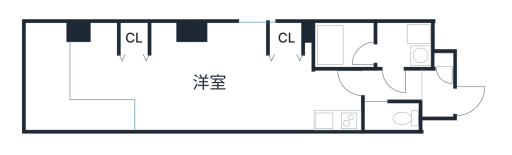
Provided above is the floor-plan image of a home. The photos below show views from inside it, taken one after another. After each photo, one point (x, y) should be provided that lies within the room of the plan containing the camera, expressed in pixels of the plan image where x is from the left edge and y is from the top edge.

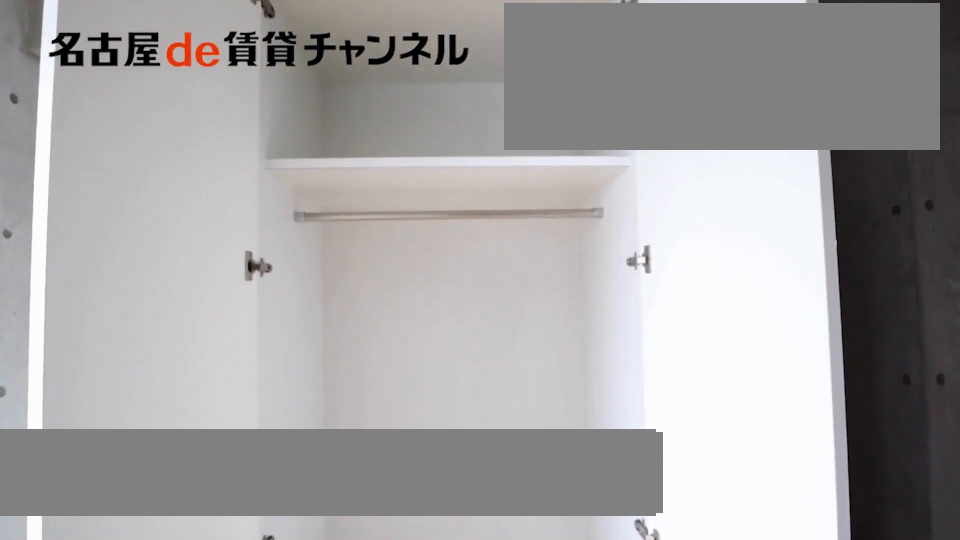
(132, 38)
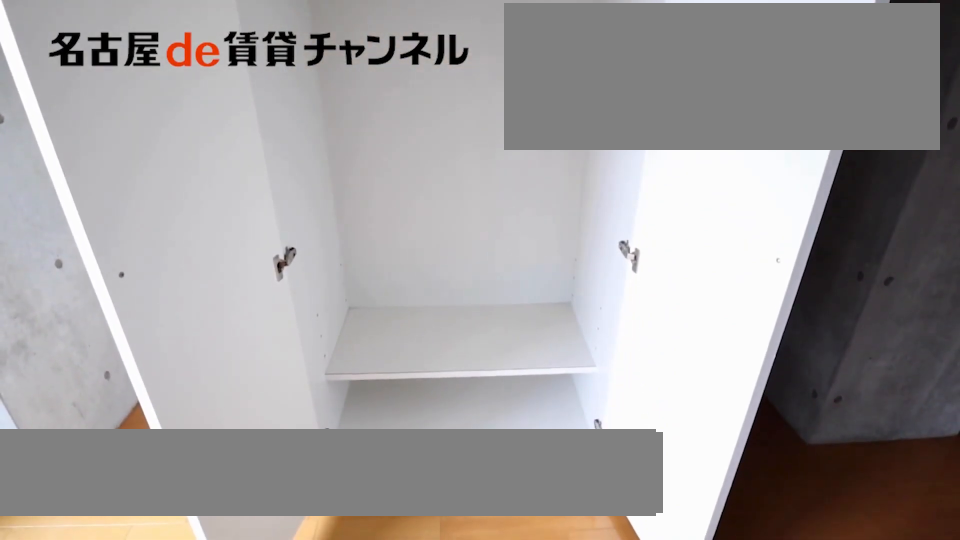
(132, 38)
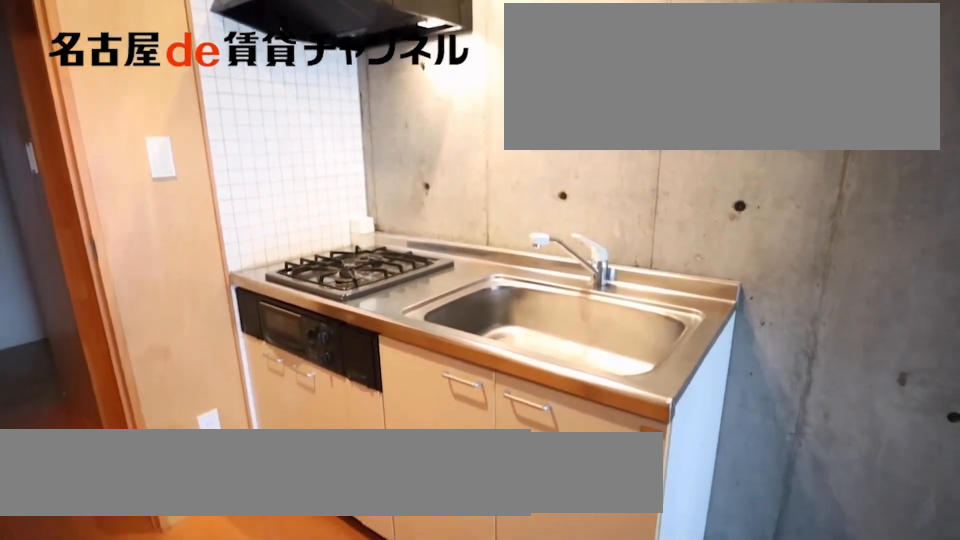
(338, 118)
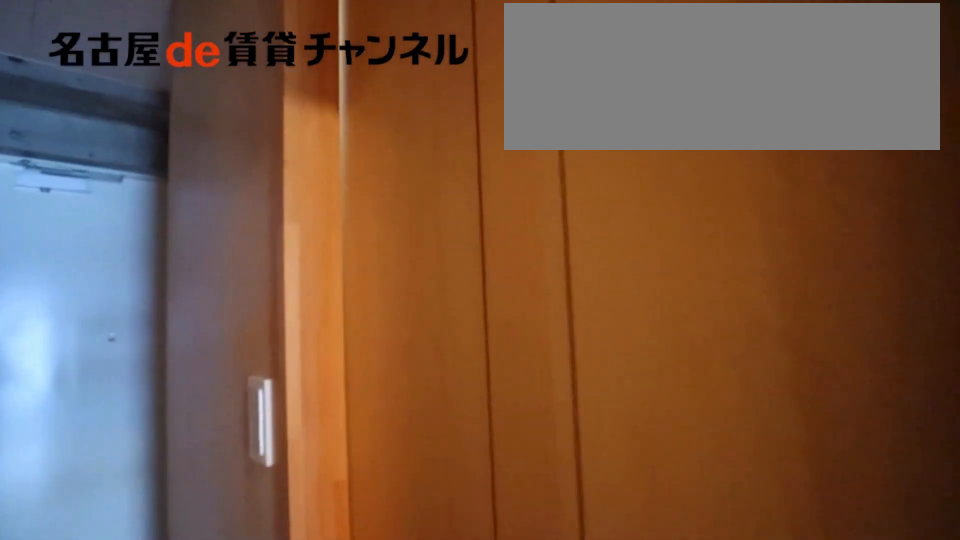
(338, 118)
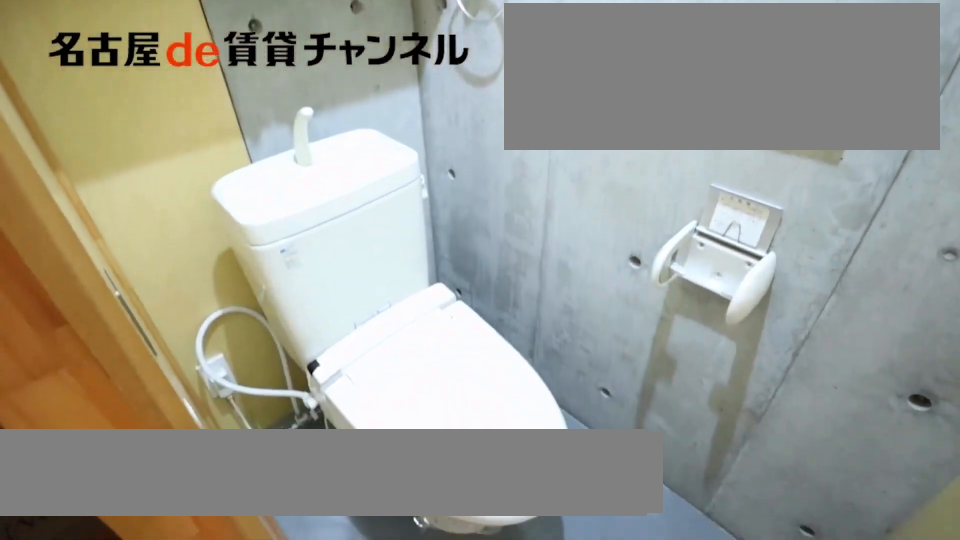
(392, 117)
